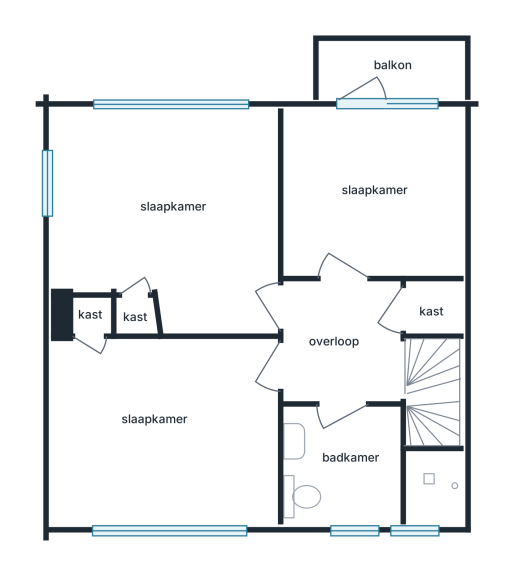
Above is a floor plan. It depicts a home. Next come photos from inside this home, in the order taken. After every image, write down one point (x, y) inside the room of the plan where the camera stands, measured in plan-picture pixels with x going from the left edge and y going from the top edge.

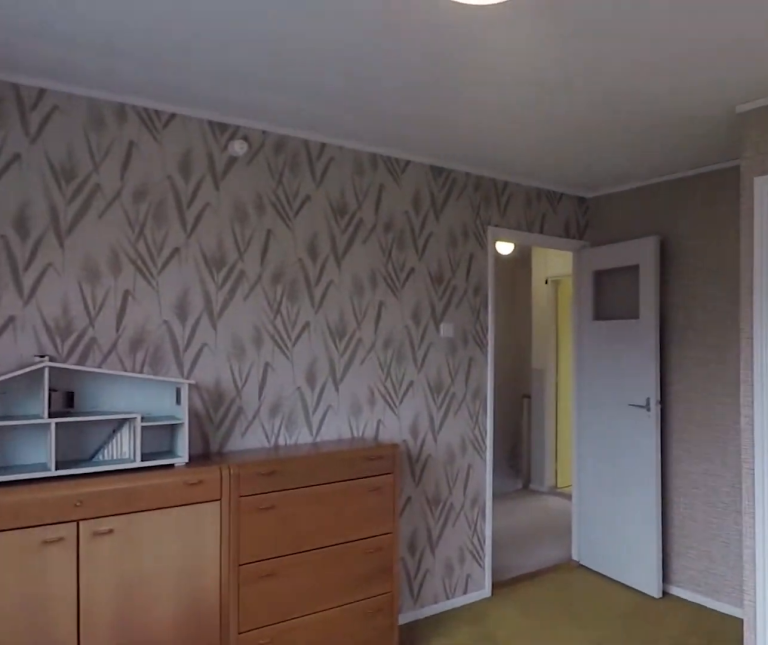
(263, 223)
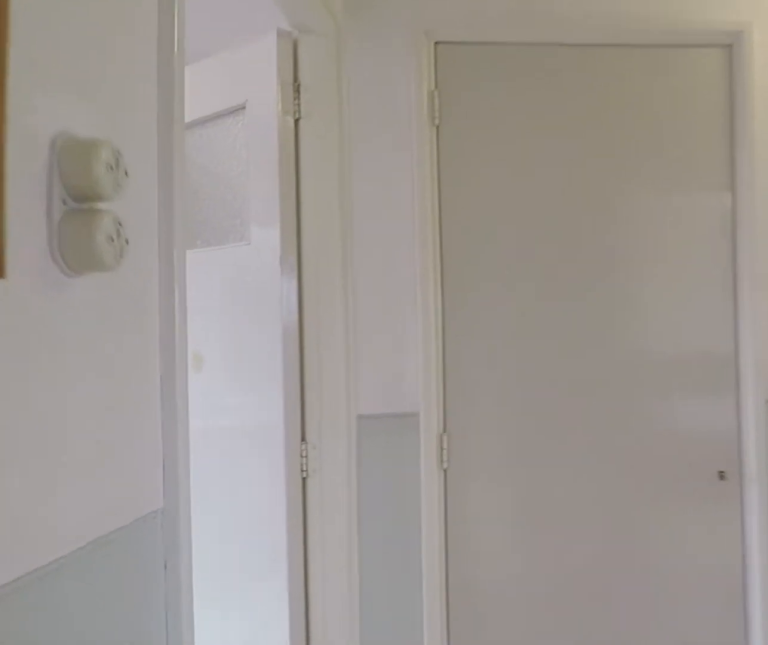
(344, 342)
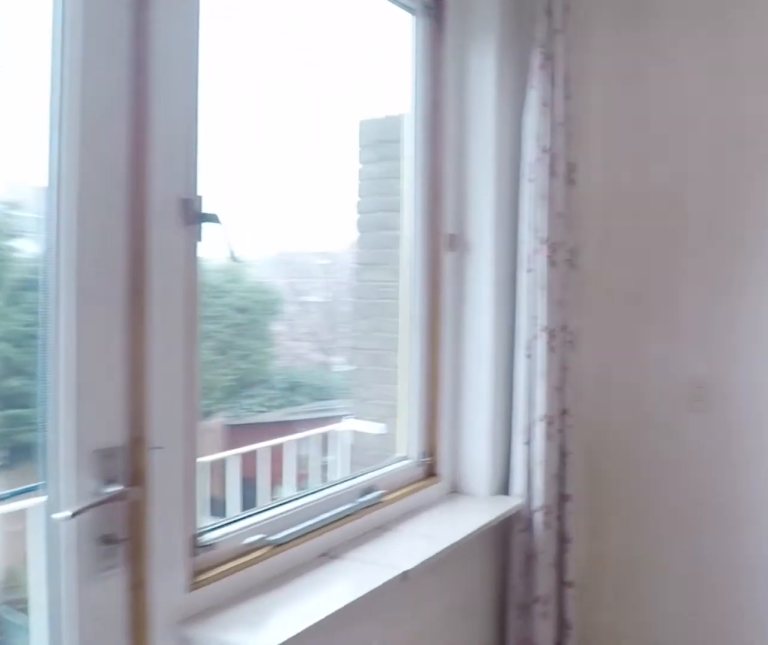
(373, 193)
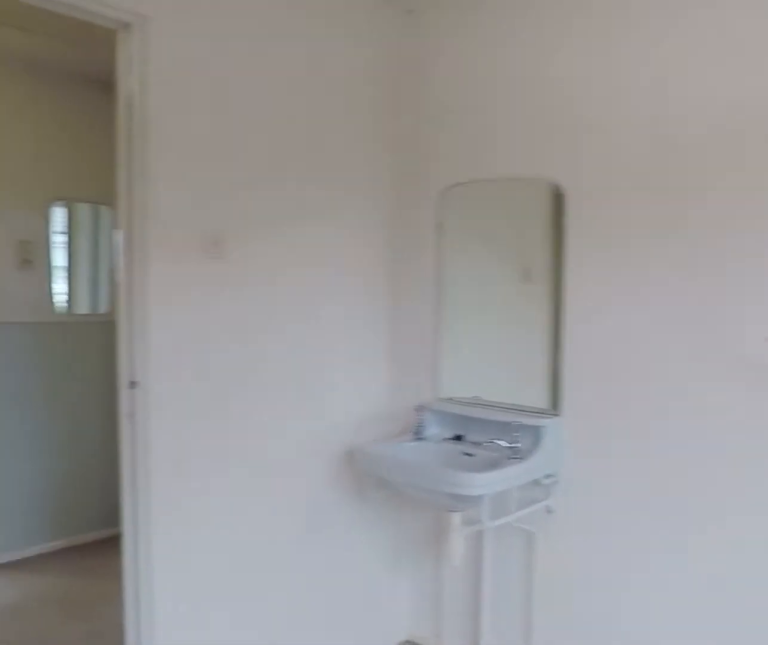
(373, 193)
